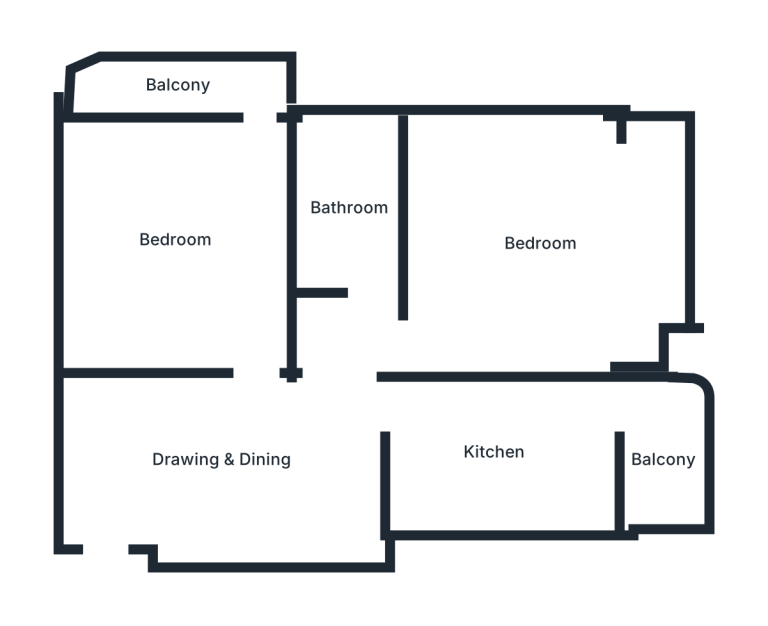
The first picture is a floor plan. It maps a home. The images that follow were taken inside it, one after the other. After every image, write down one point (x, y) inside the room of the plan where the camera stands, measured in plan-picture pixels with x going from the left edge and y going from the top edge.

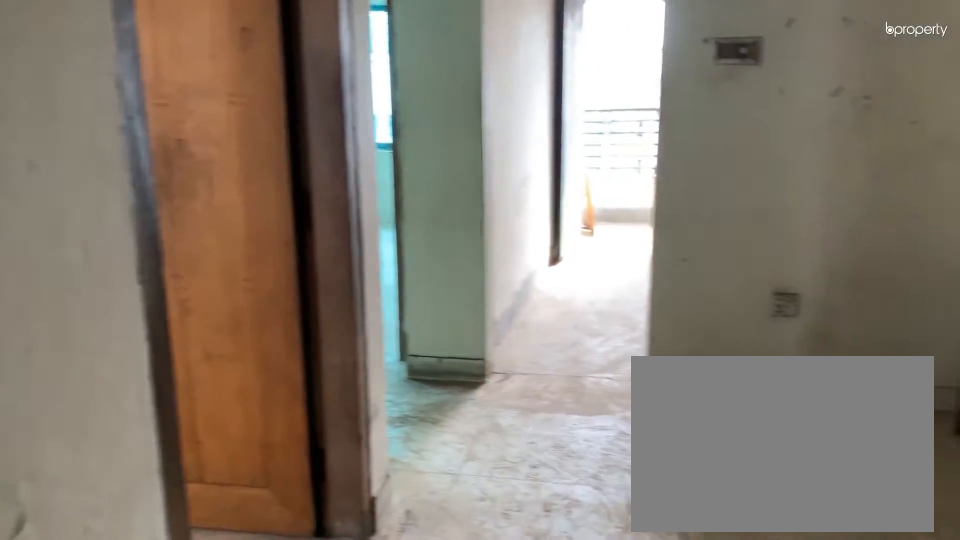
(227, 457)
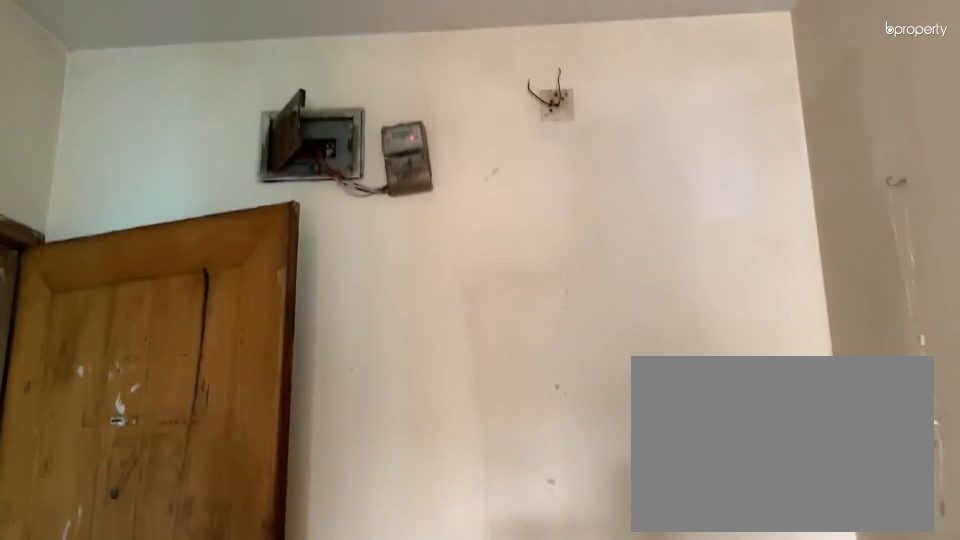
(227, 457)
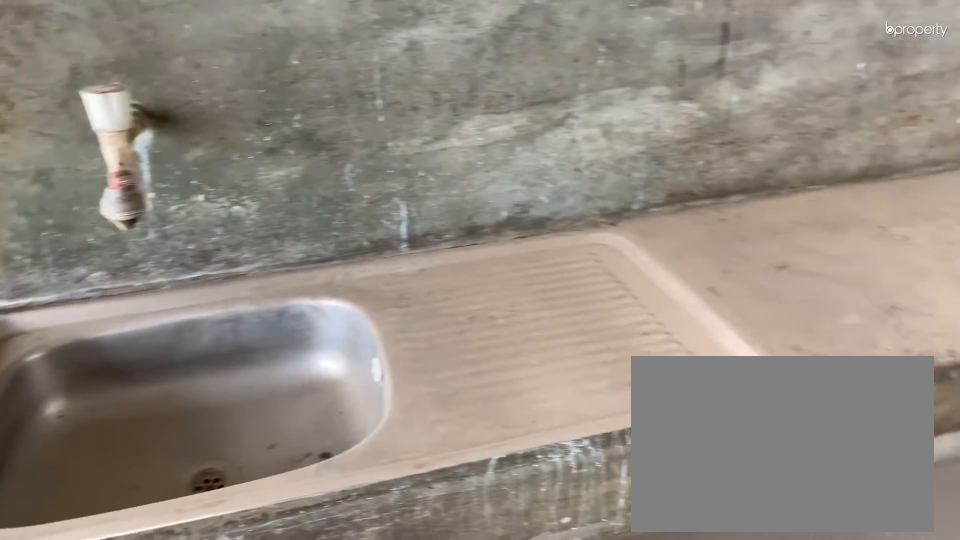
(493, 453)
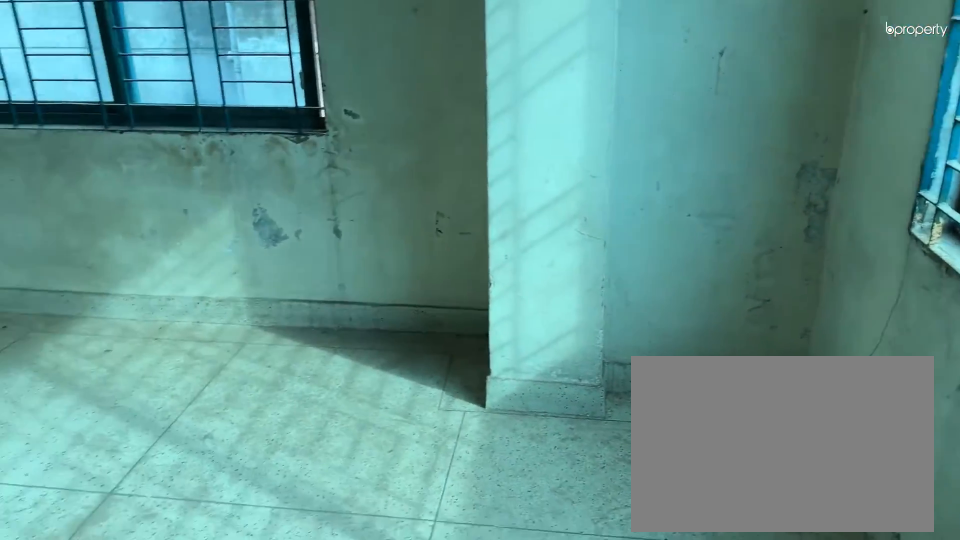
(537, 242)
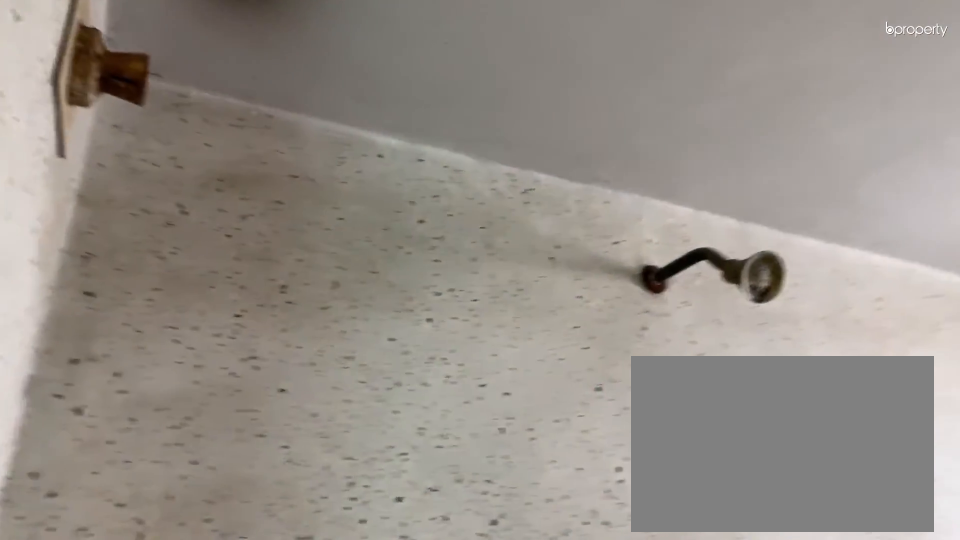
(350, 208)
